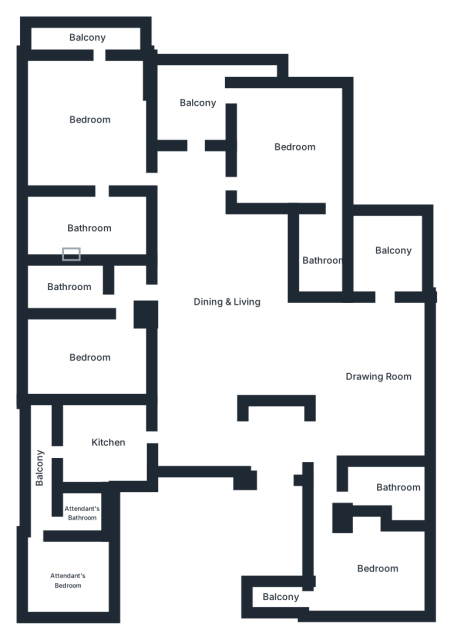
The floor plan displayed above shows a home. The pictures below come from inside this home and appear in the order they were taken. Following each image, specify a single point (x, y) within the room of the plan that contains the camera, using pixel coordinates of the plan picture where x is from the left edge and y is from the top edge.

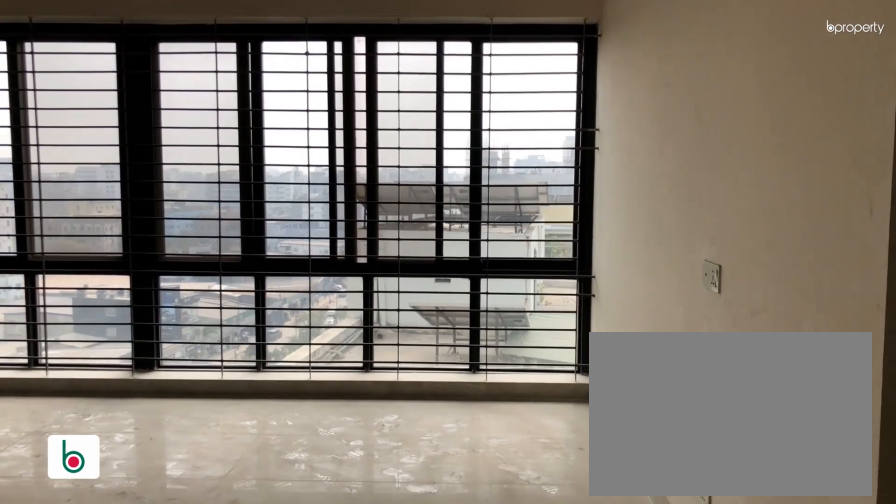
(371, 372)
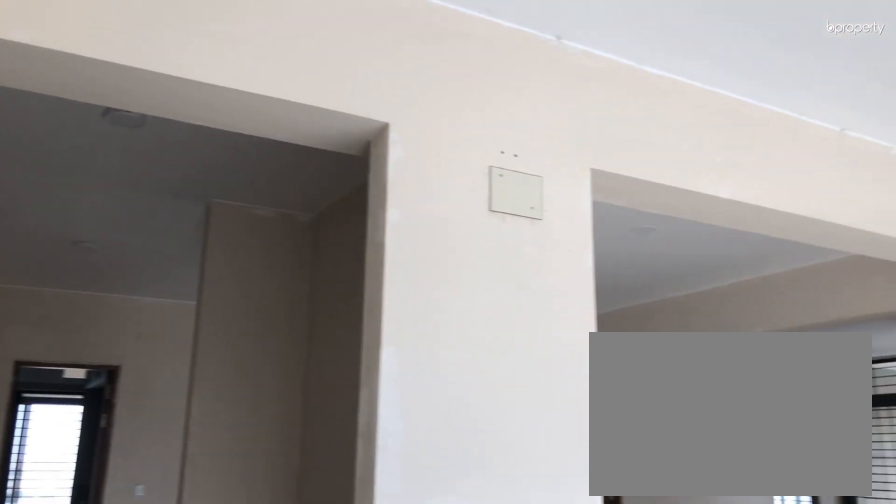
(371, 372)
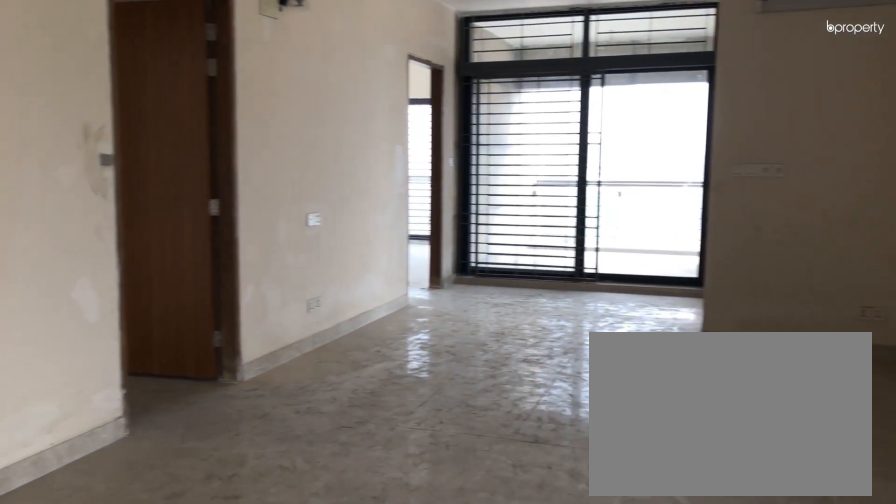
(219, 308)
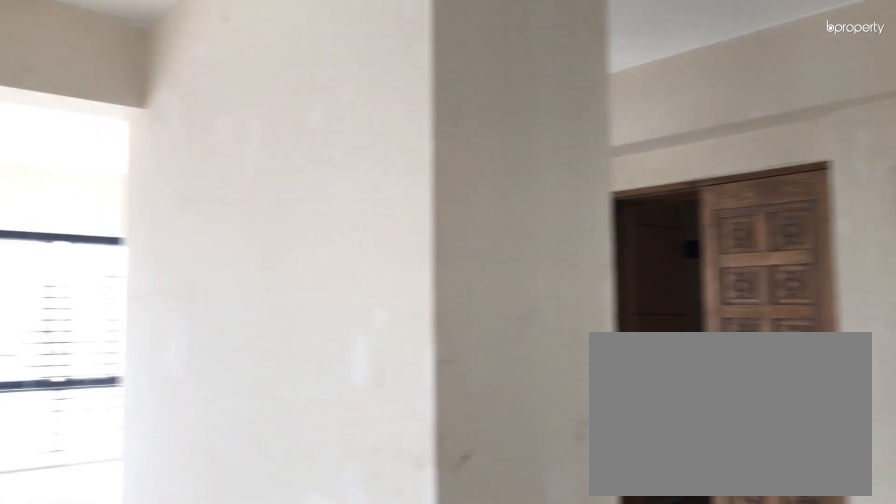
(219, 303)
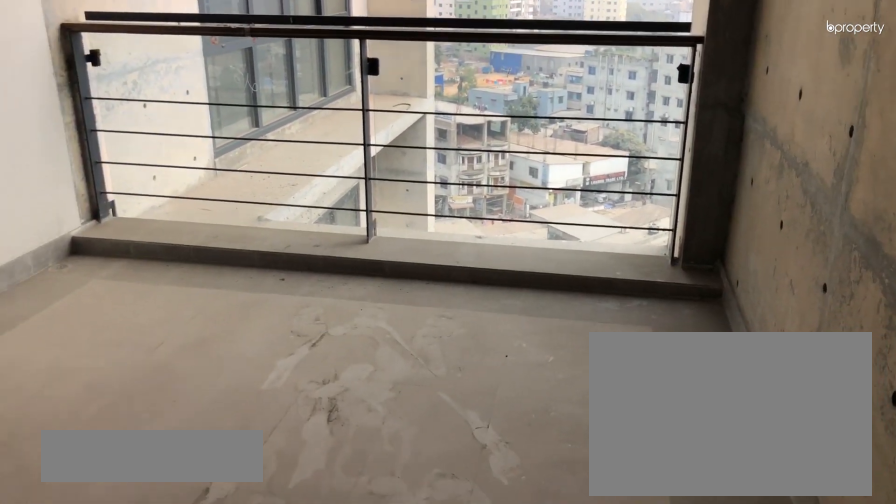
(386, 251)
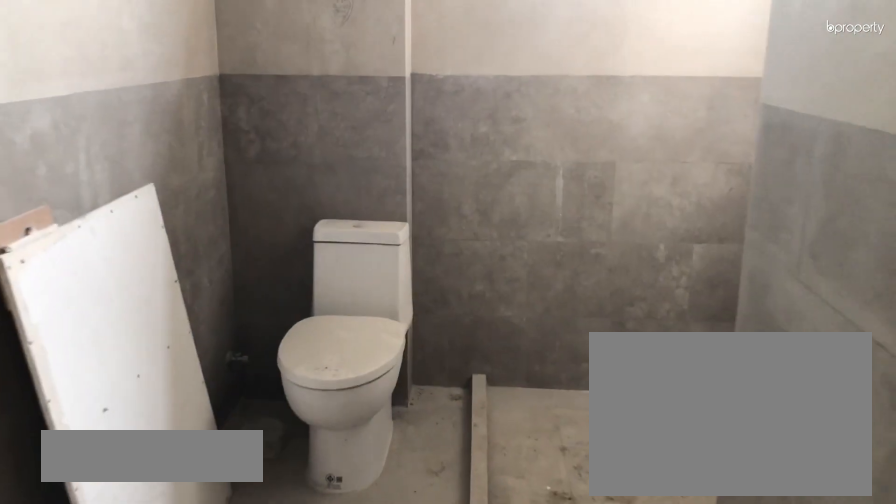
(358, 487)
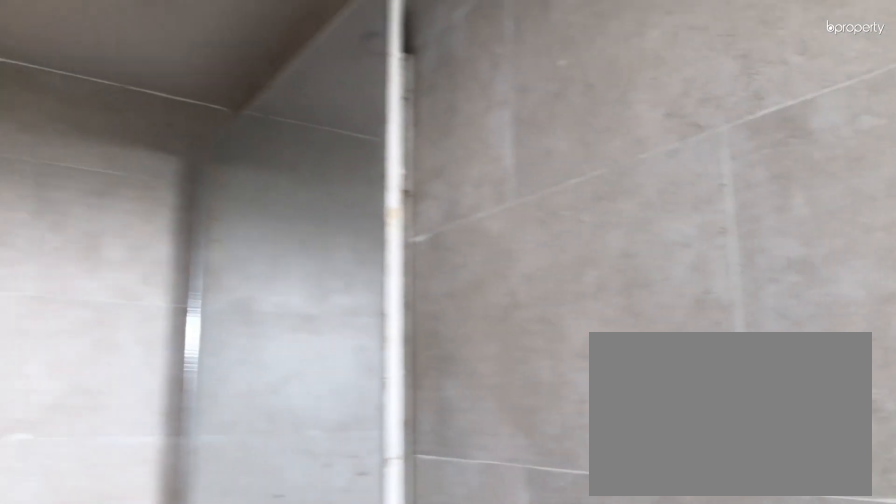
(397, 489)
